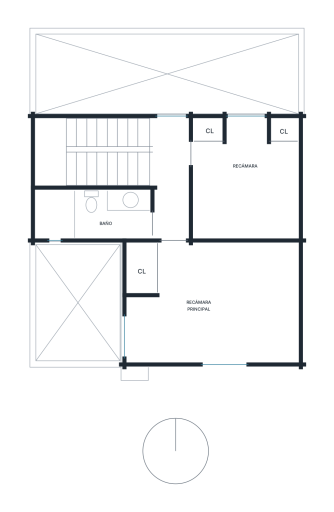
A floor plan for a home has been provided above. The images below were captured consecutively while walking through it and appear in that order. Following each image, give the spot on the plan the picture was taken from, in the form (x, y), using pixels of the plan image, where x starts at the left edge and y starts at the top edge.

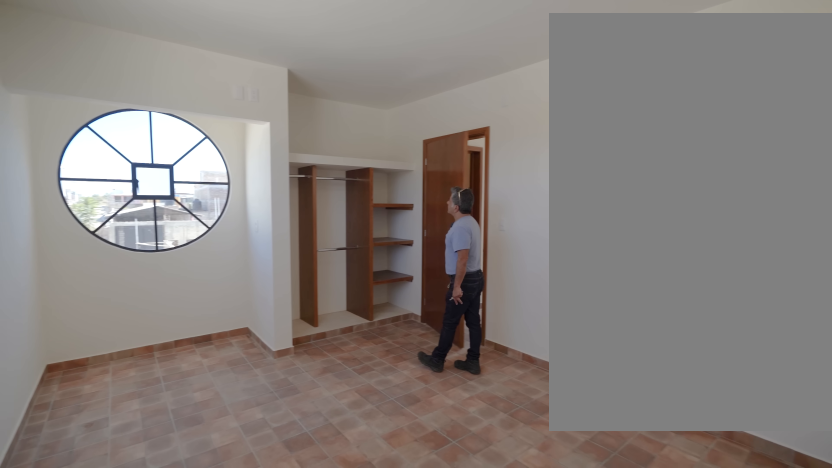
(237, 311)
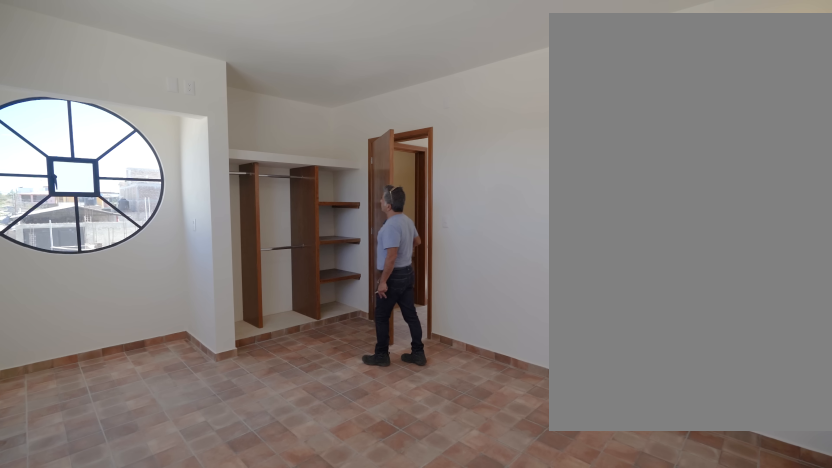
(237, 311)
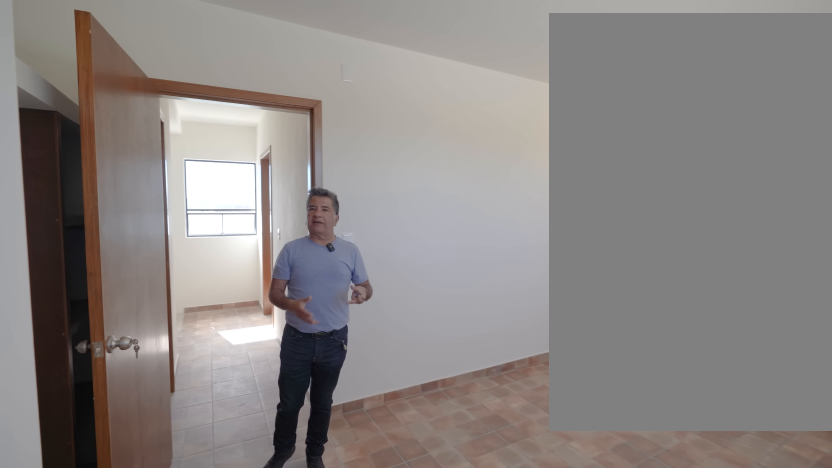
(197, 302)
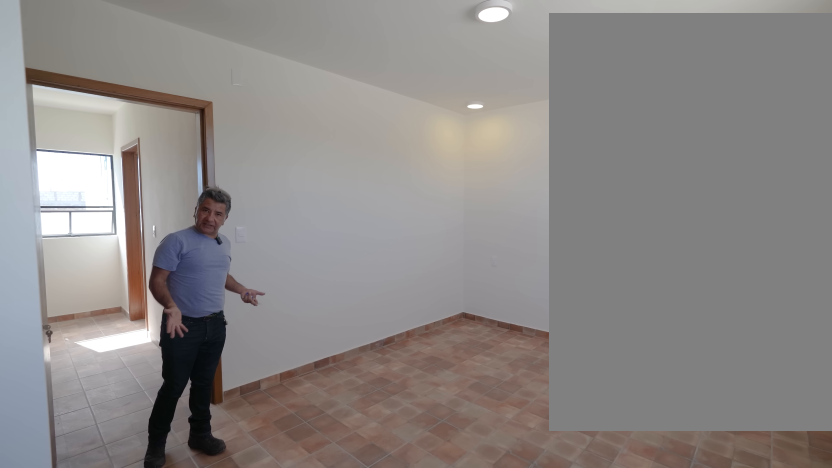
(175, 298)
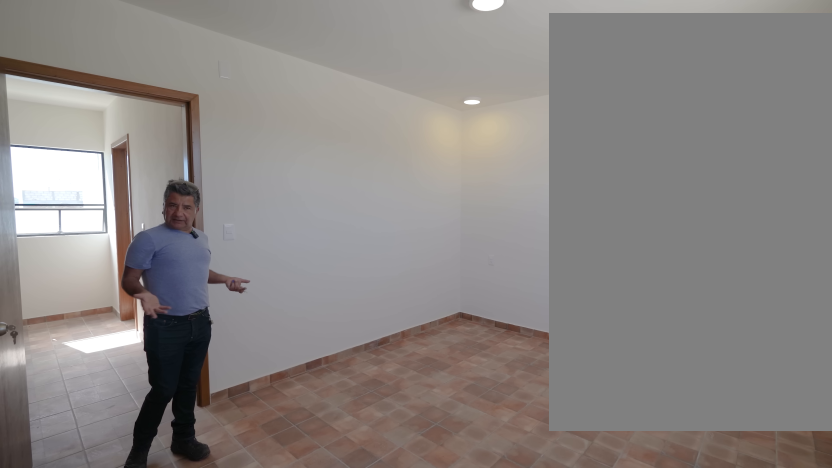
(174, 298)
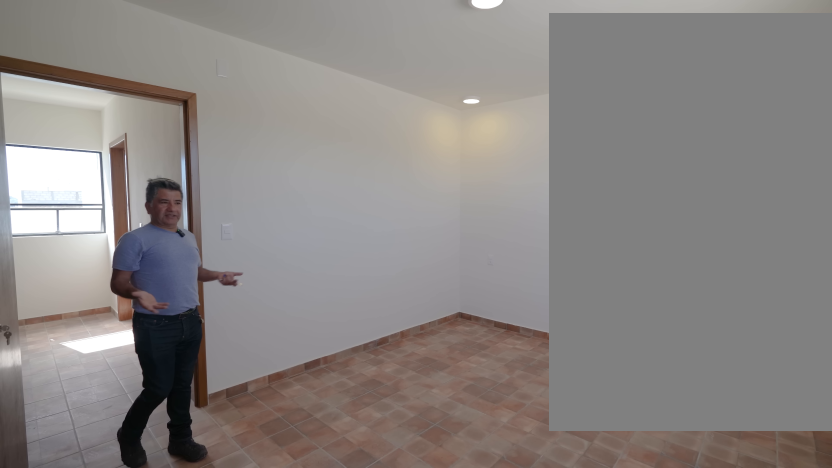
(175, 298)
